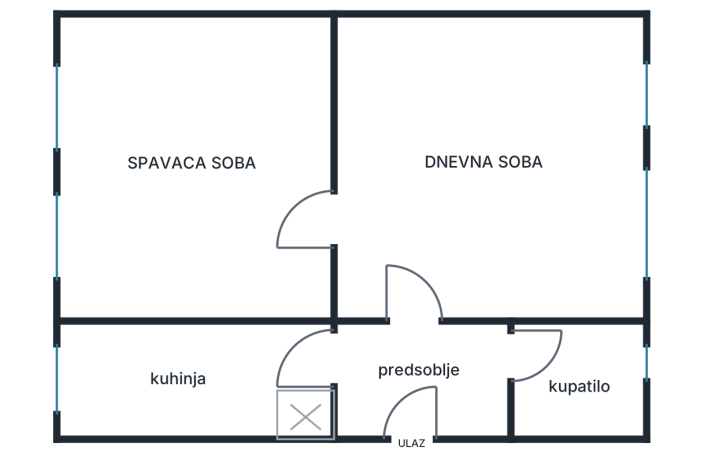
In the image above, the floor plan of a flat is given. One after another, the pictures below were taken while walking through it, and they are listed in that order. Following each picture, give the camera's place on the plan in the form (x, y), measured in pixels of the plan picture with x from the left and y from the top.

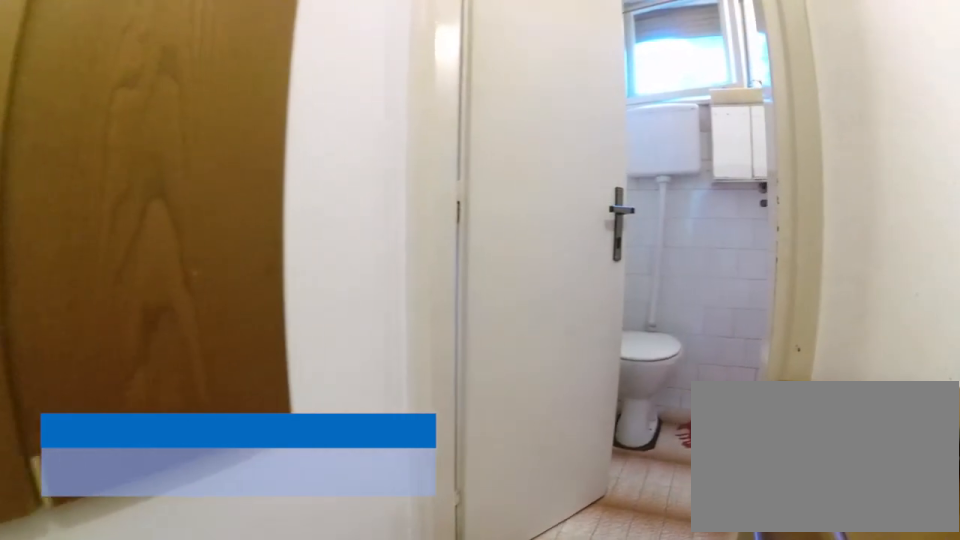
(457, 377)
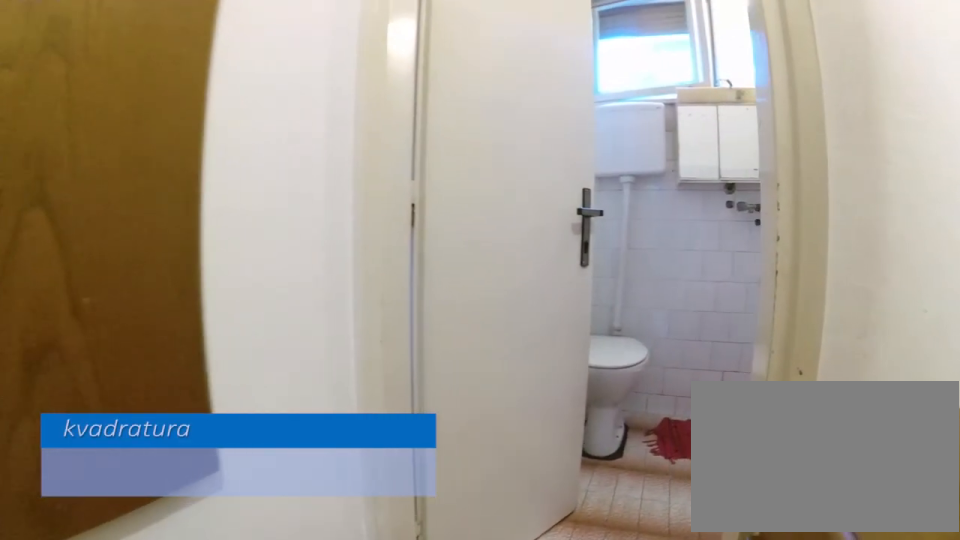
(462, 373)
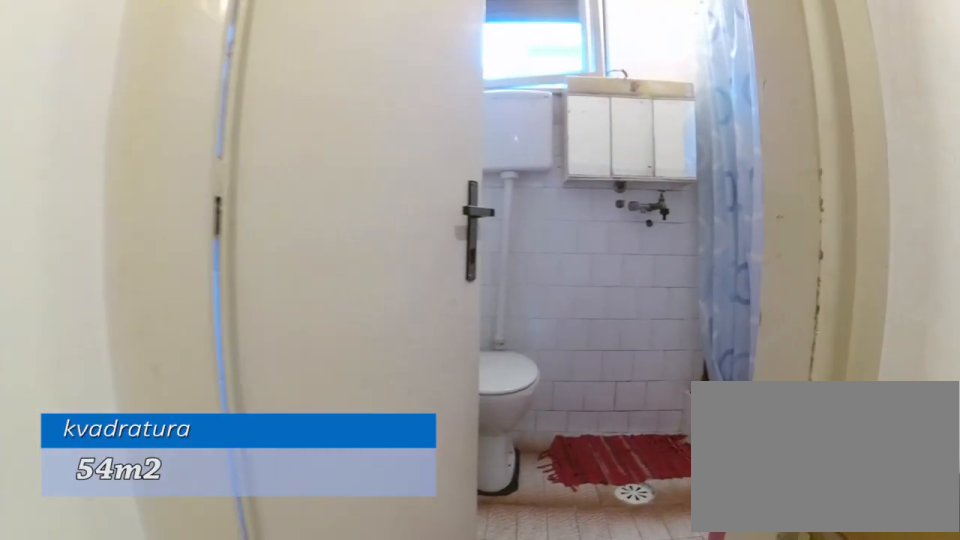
(484, 363)
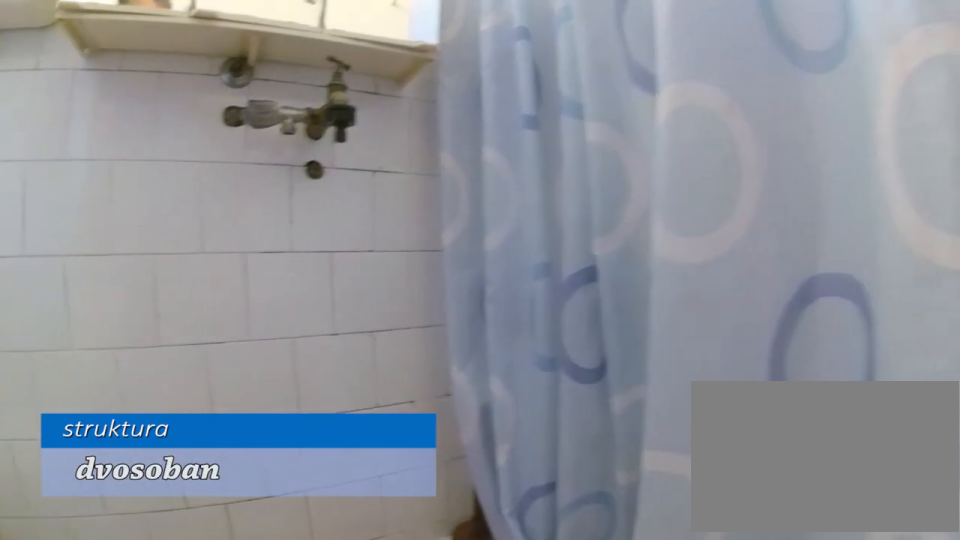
(568, 391)
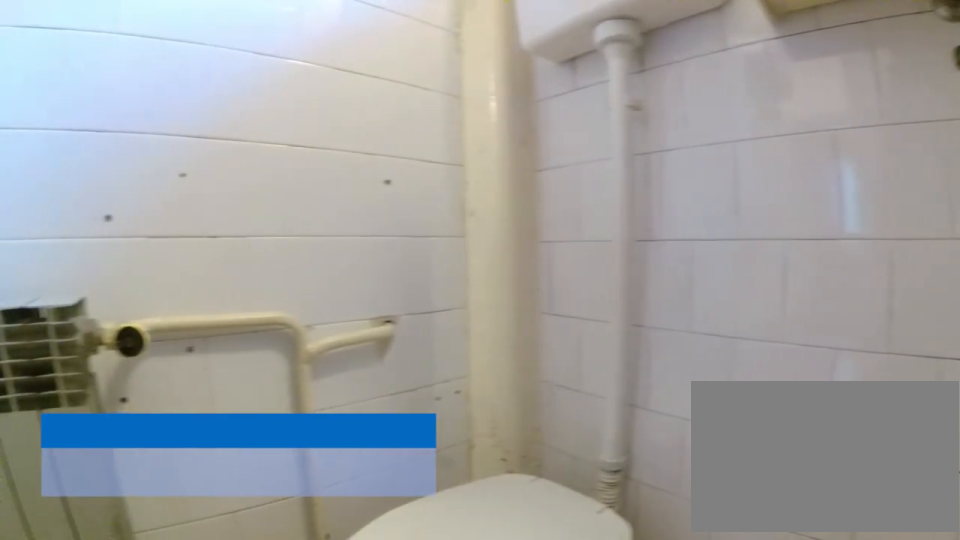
(584, 398)
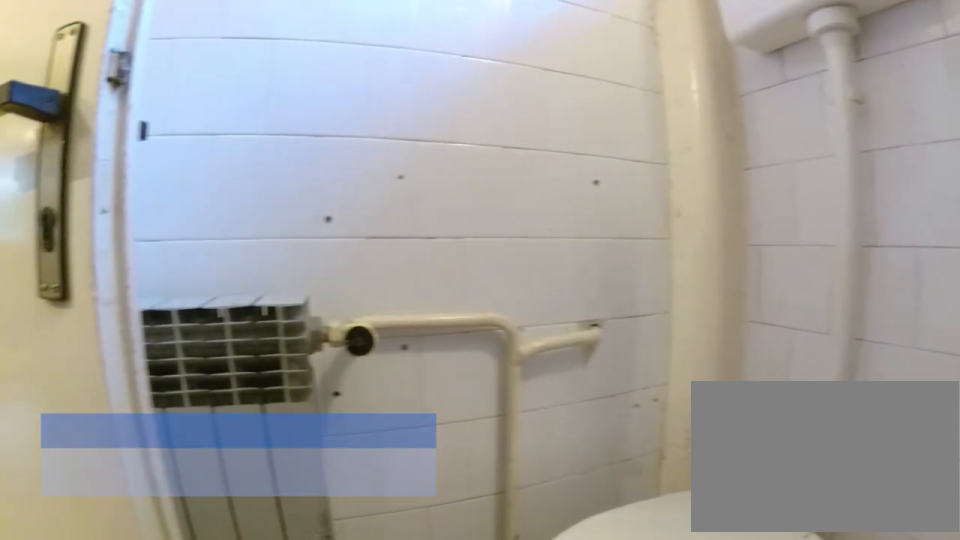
(583, 394)
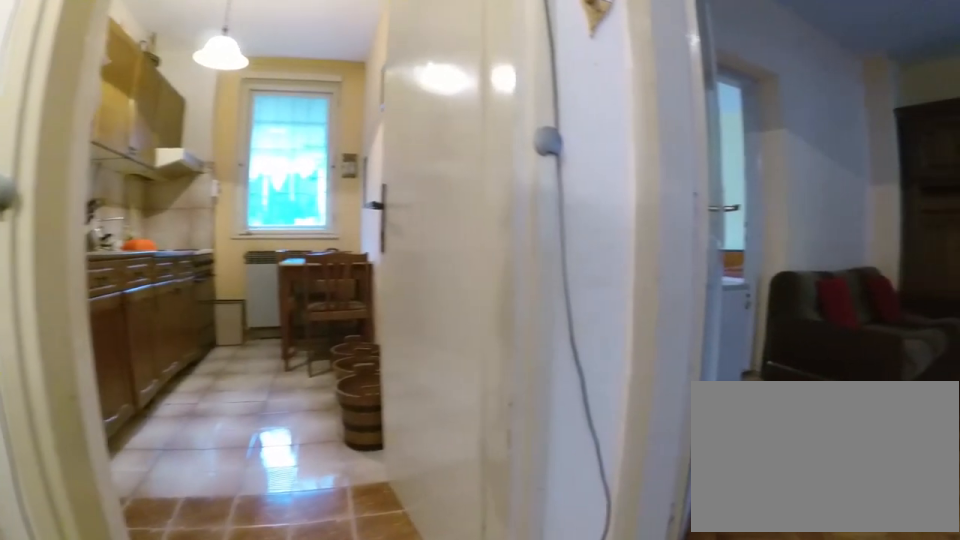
(426, 374)
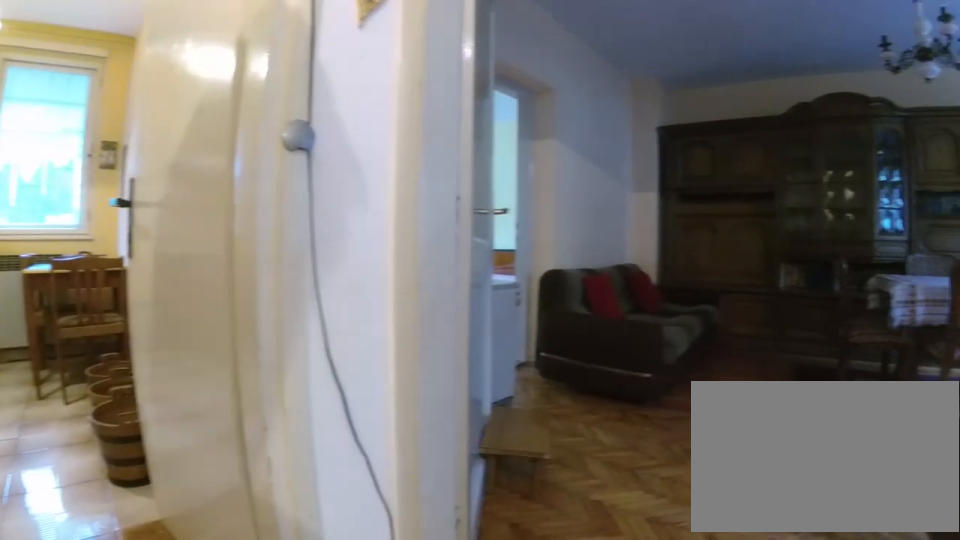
(423, 377)
